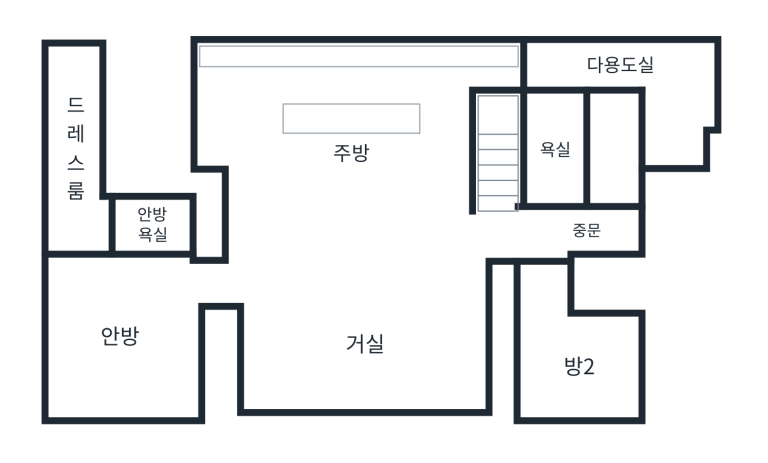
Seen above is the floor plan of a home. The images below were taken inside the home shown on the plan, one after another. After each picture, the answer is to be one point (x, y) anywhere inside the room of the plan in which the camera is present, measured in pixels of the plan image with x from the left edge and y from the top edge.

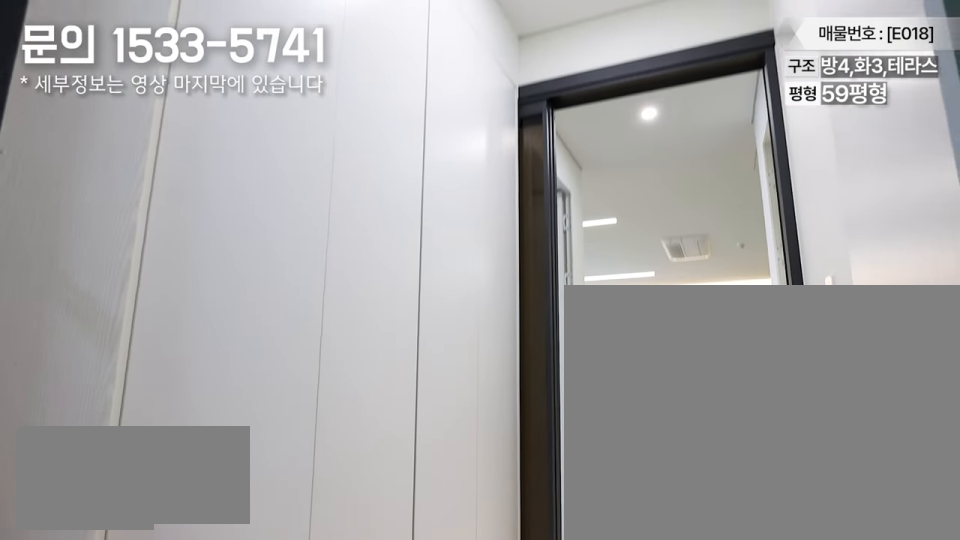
(586, 230)
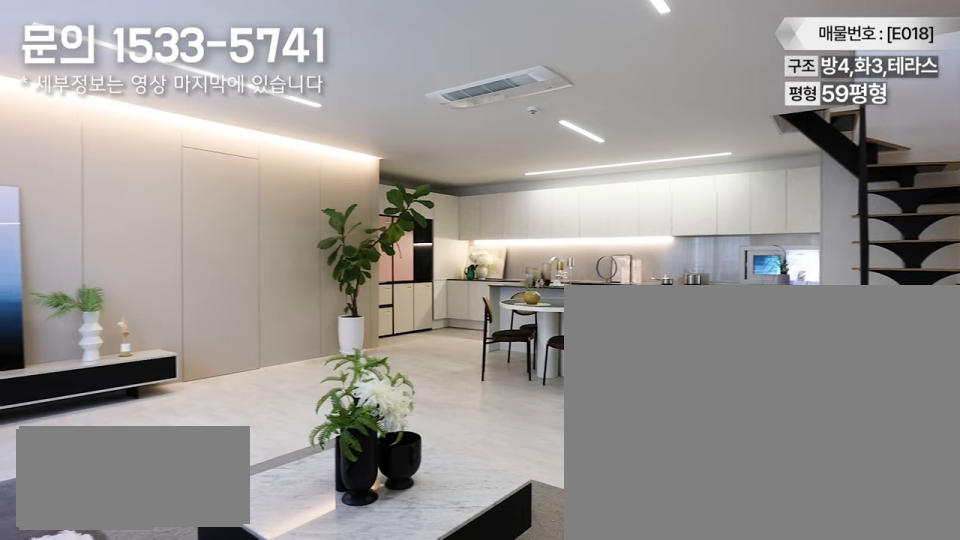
(356, 298)
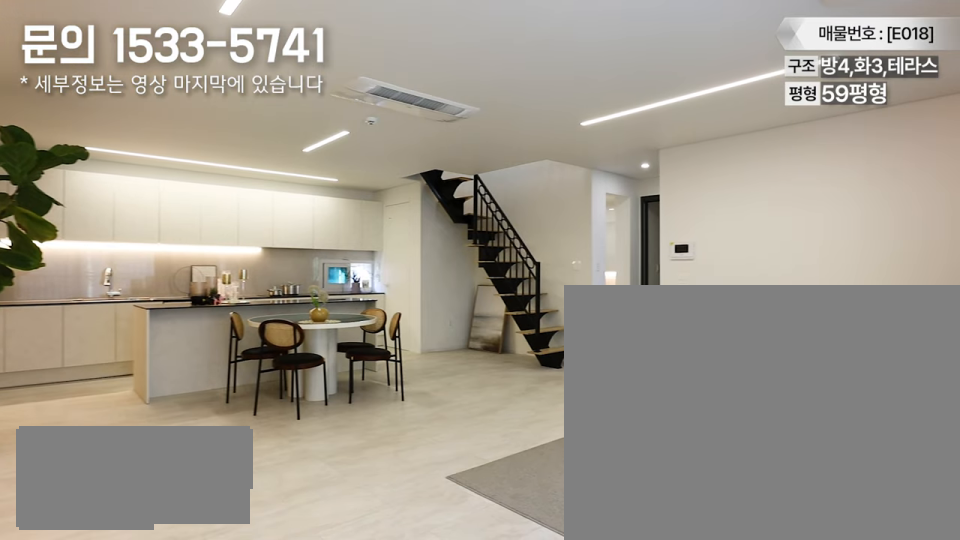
(356, 298)
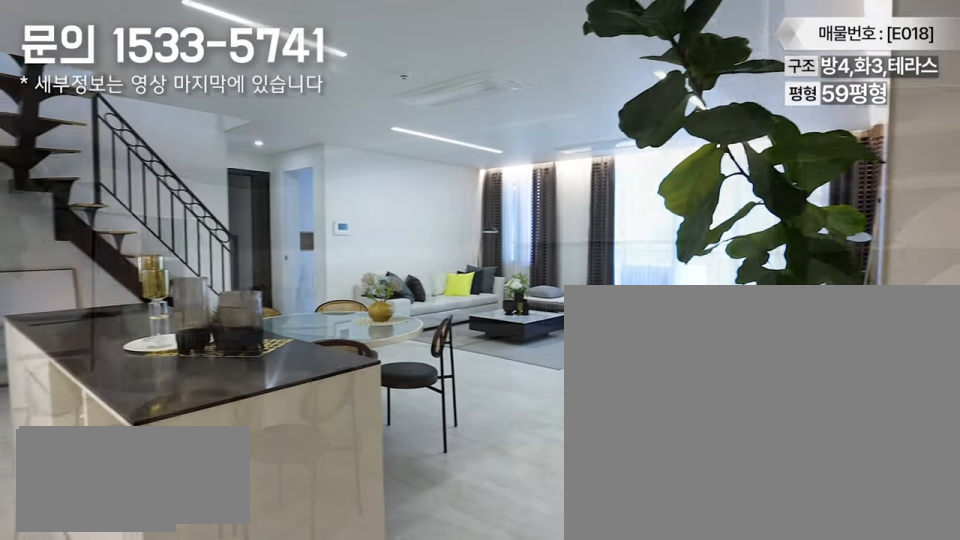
(354, 137)
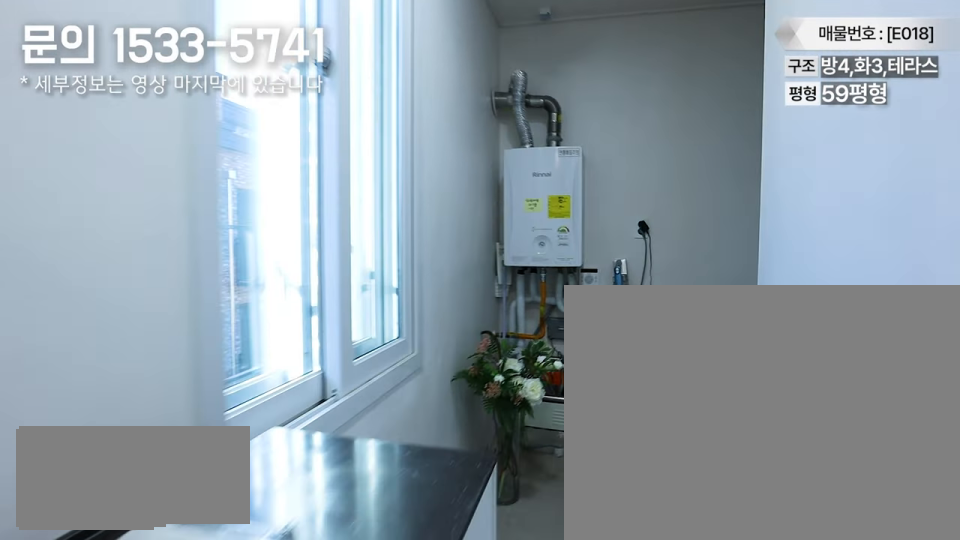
(626, 64)
